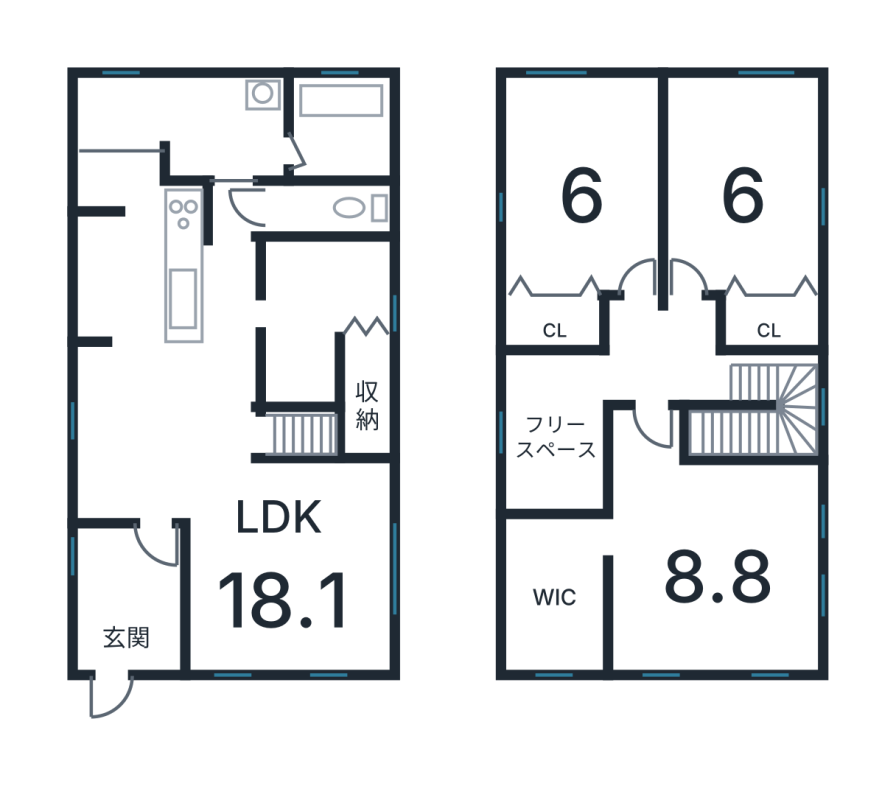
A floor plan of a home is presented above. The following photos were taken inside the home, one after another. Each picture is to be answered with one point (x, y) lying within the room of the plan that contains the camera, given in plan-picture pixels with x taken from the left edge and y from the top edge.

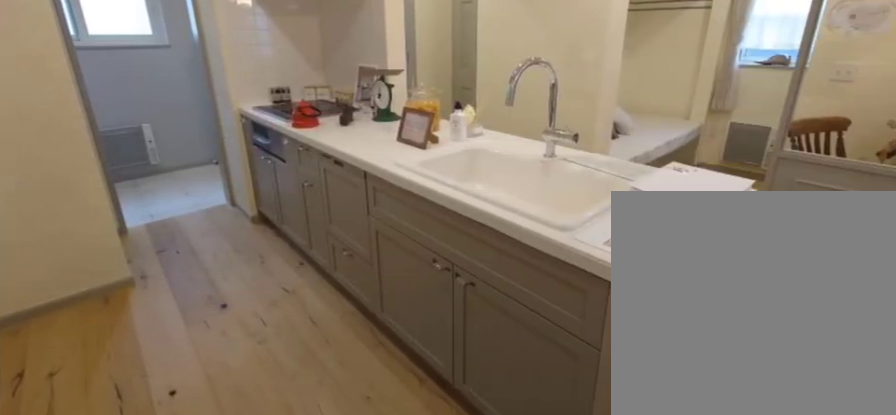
(137, 262)
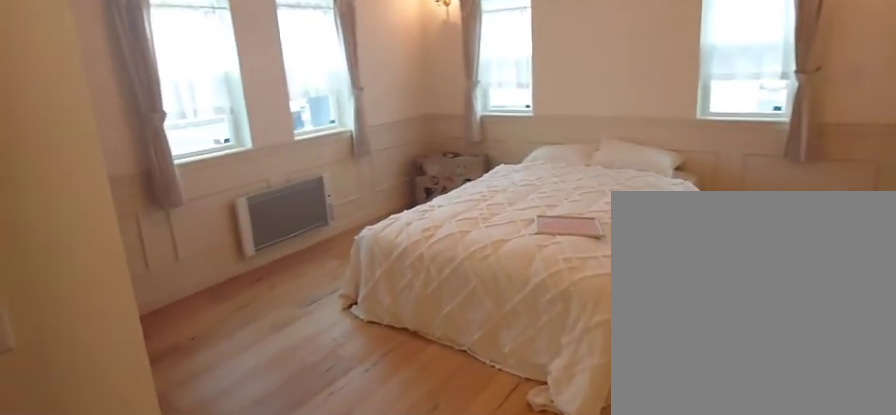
(714, 552)
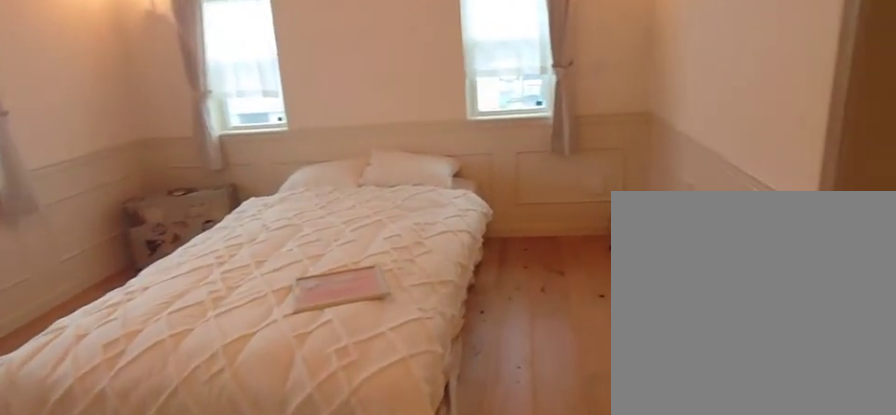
(714, 552)
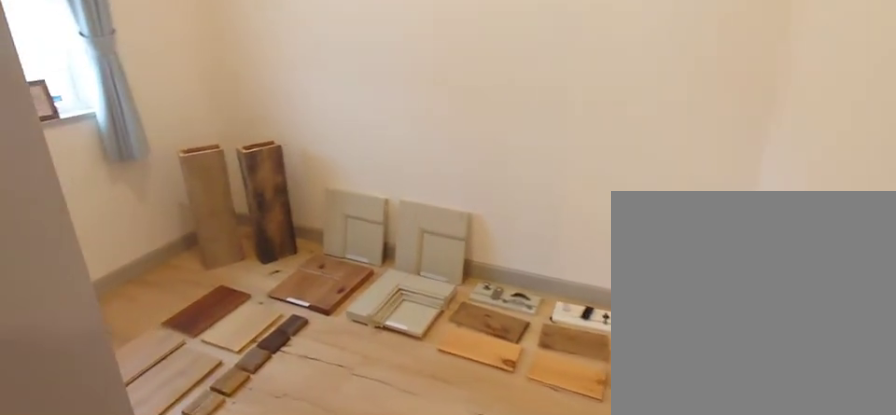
(561, 598)
